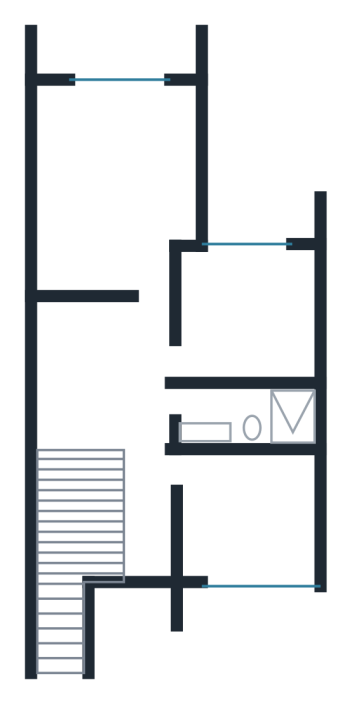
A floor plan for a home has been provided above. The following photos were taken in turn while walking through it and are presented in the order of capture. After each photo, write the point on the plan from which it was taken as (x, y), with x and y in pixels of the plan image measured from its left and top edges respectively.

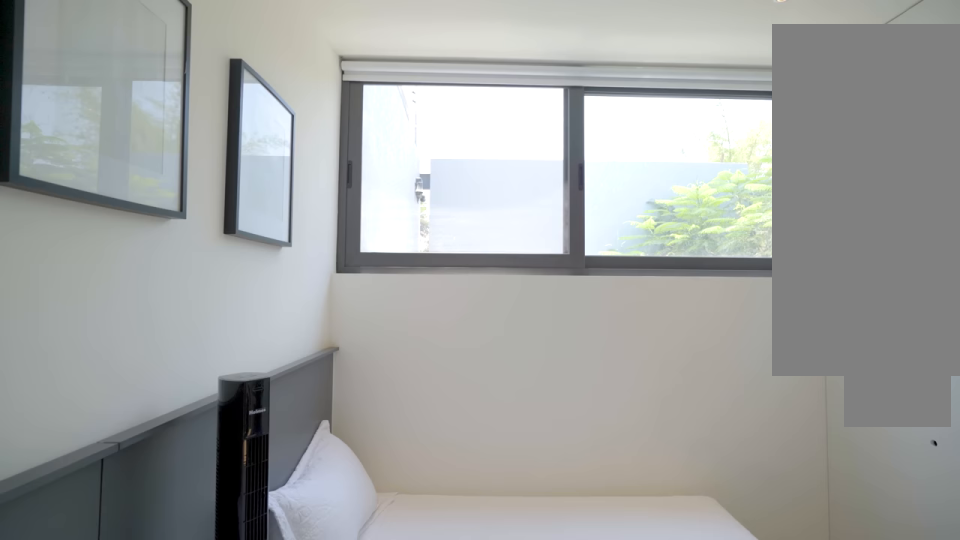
(211, 533)
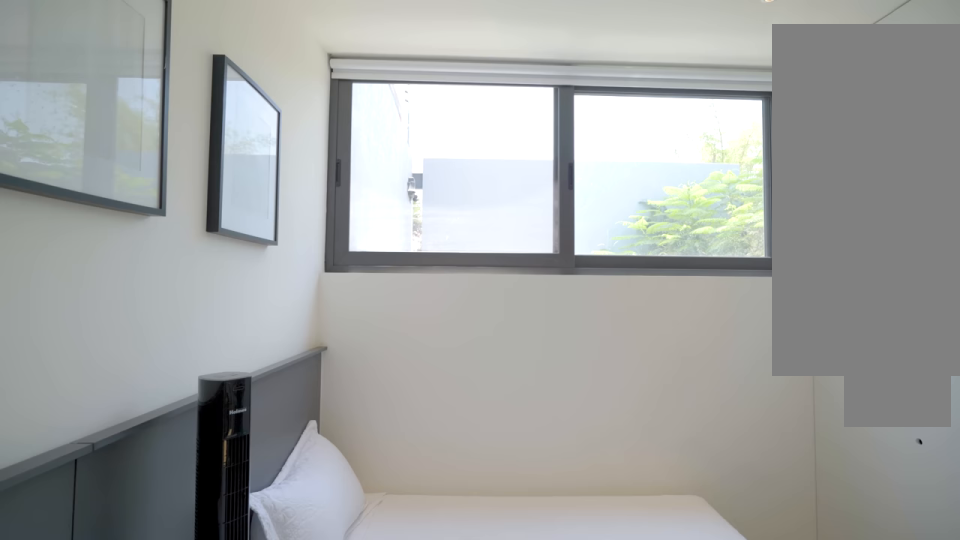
(211, 534)
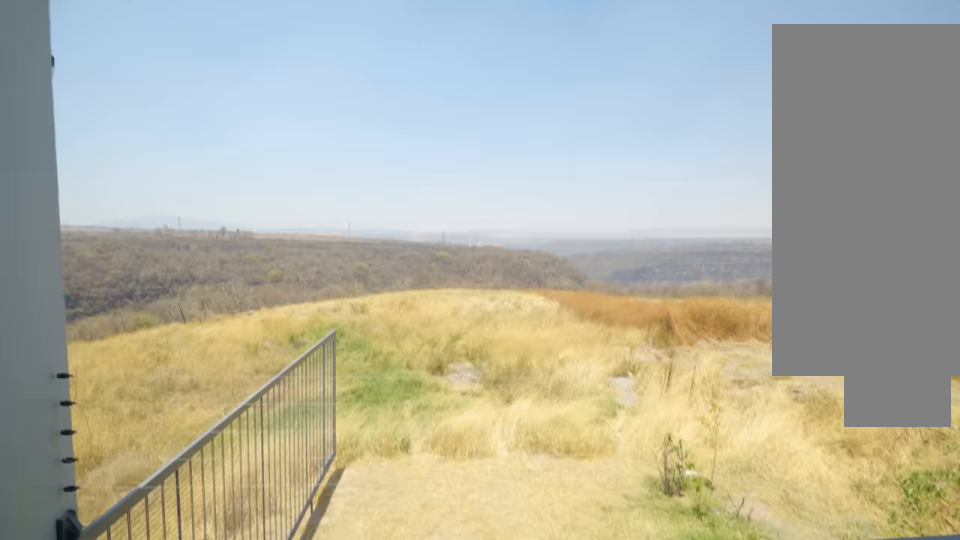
(113, 60)
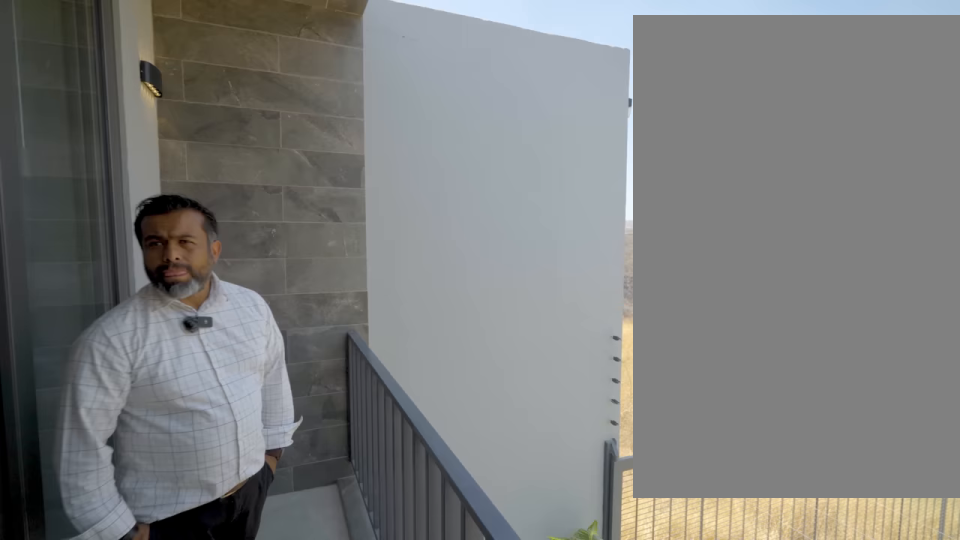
(133, 59)
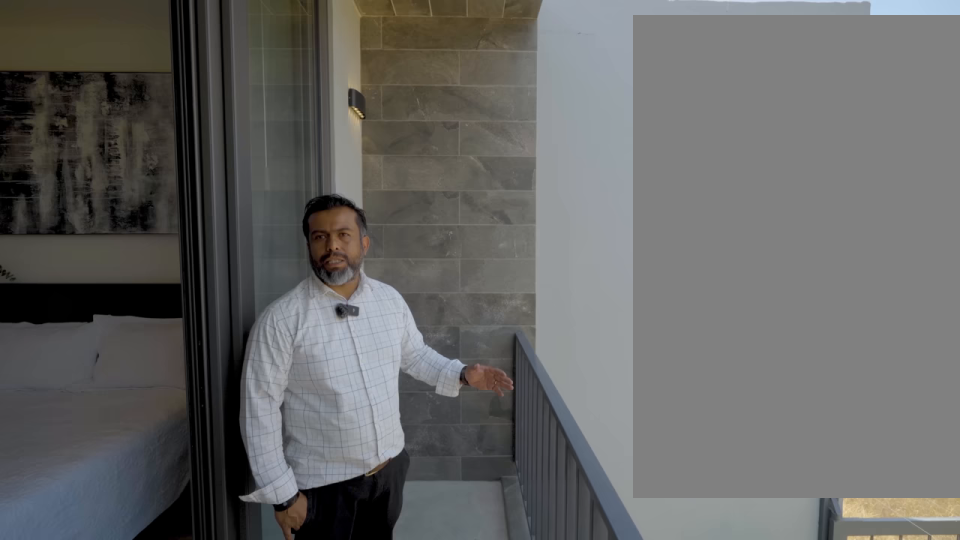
(132, 60)
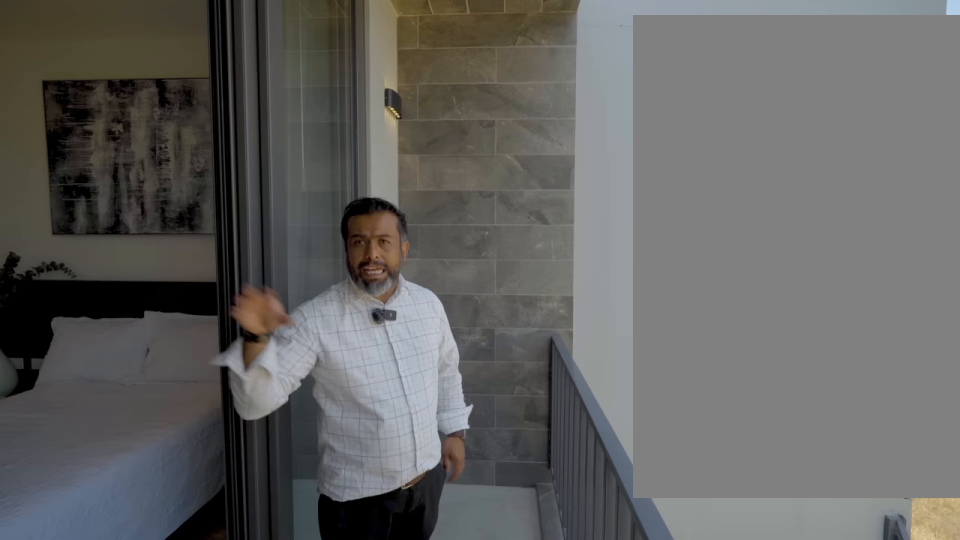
(133, 59)
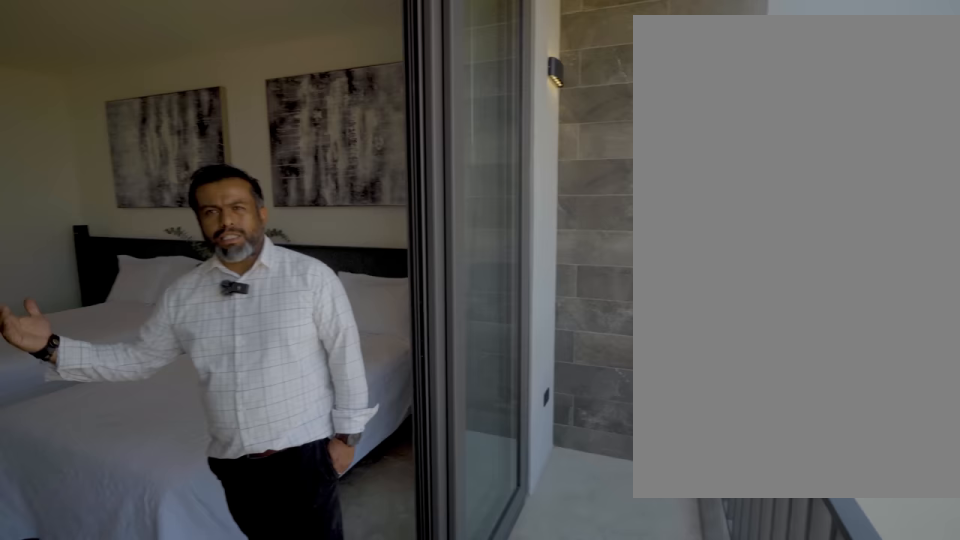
(134, 59)
